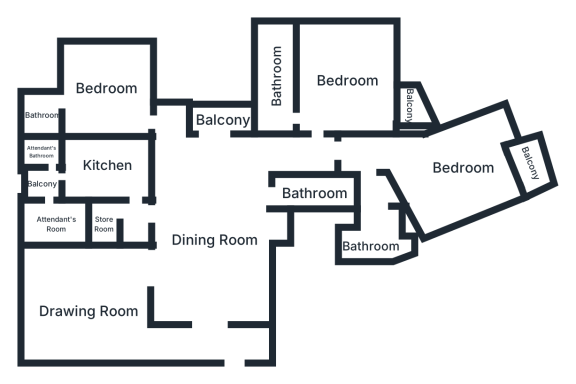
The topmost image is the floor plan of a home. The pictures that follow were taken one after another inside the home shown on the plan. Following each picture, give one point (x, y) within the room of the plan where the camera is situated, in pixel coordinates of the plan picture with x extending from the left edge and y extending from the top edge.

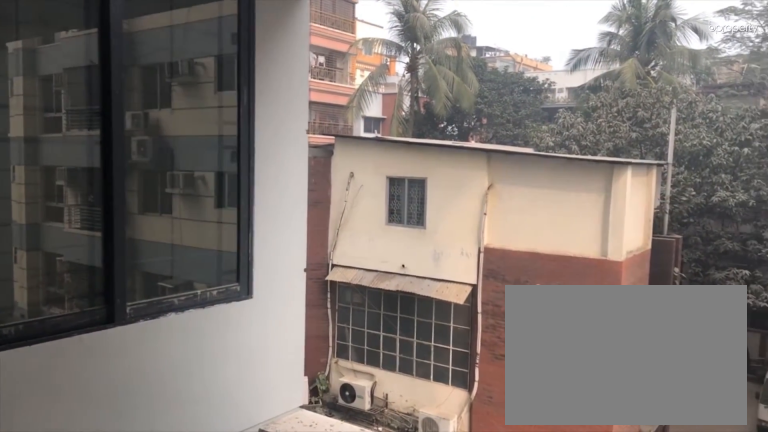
(223, 121)
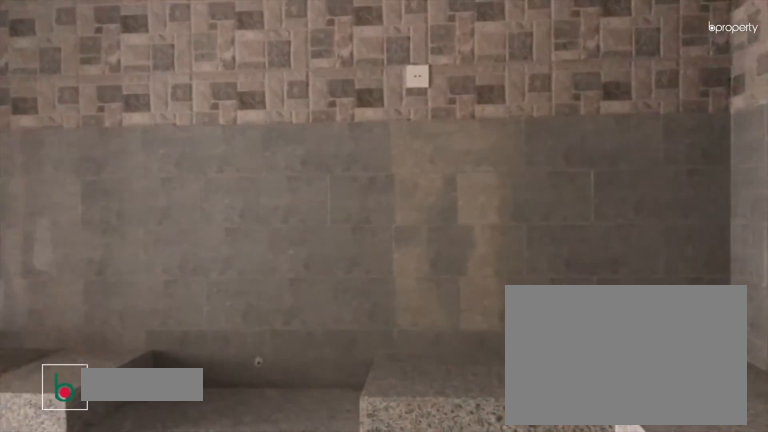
(107, 167)
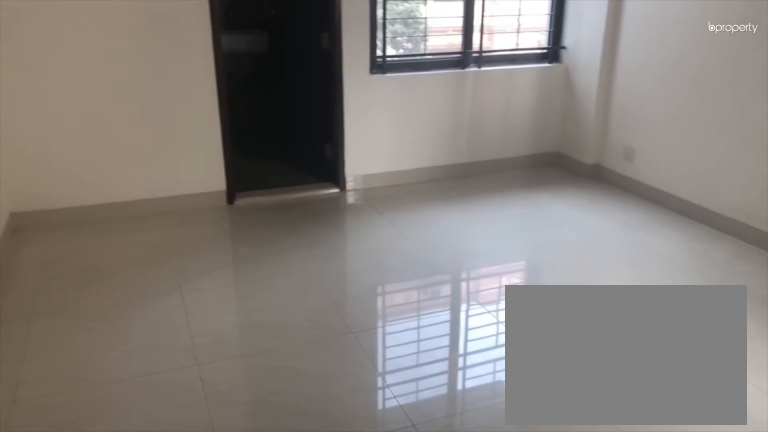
(105, 90)
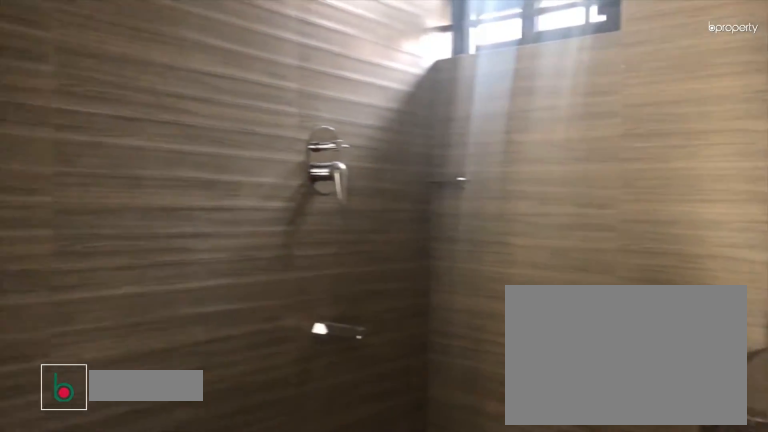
(46, 115)
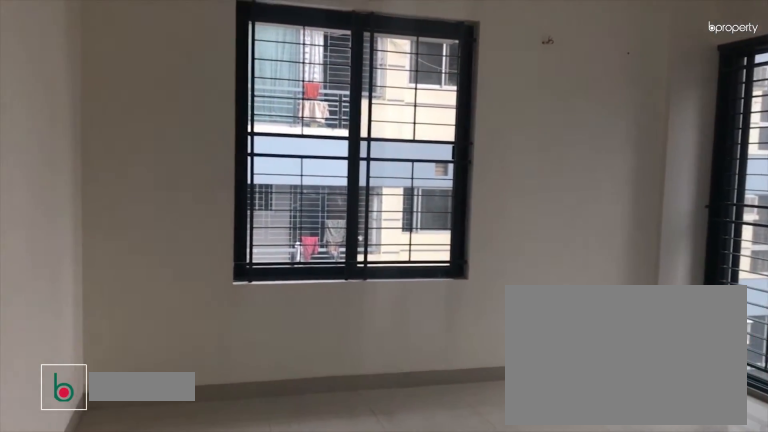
(347, 83)
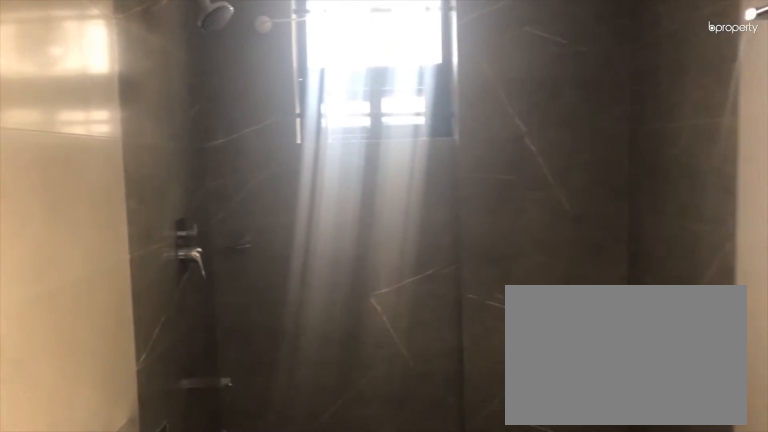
(277, 74)
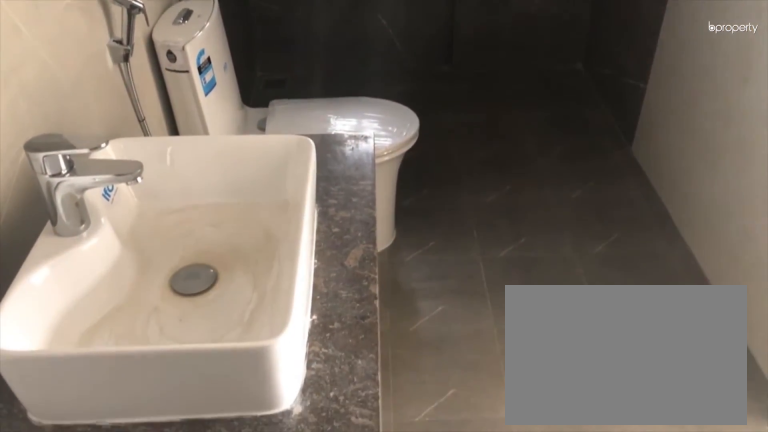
(277, 74)
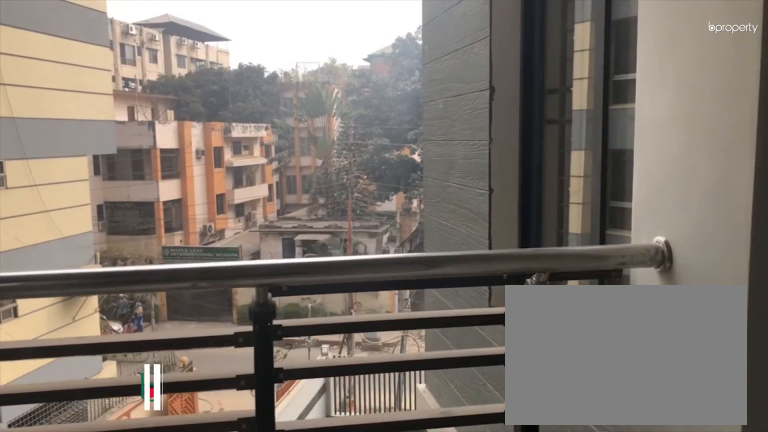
(409, 103)
